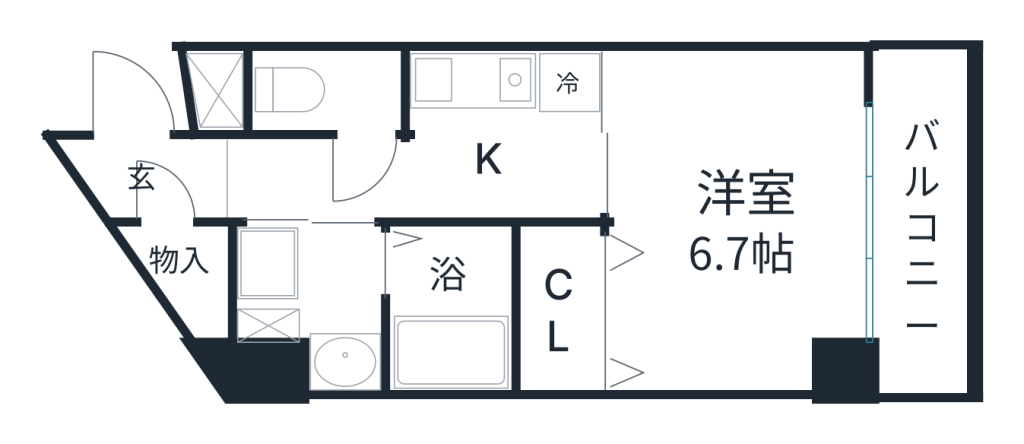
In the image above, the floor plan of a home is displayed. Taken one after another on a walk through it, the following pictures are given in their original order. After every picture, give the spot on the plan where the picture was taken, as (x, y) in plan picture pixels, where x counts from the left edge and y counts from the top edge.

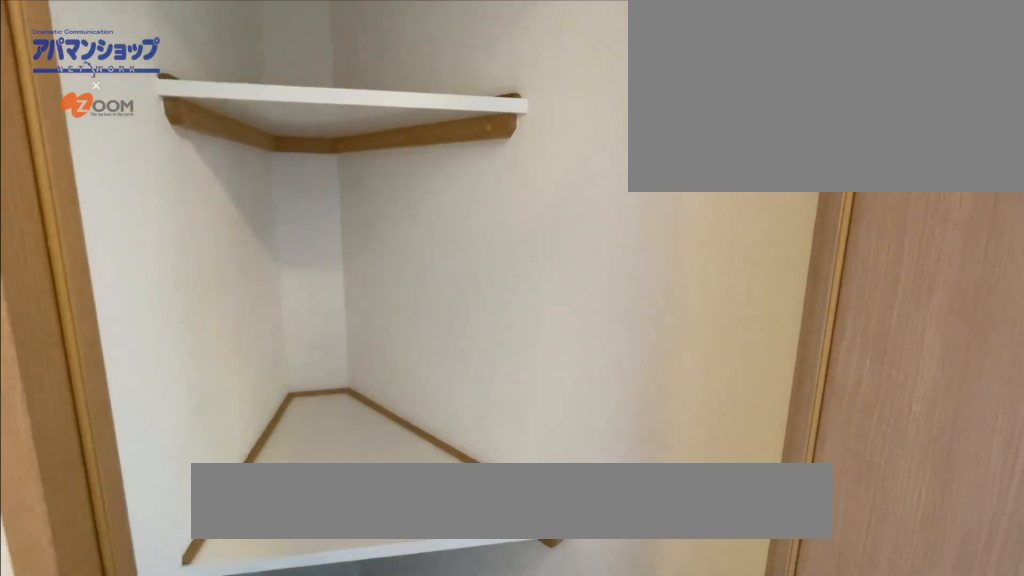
(160, 141)
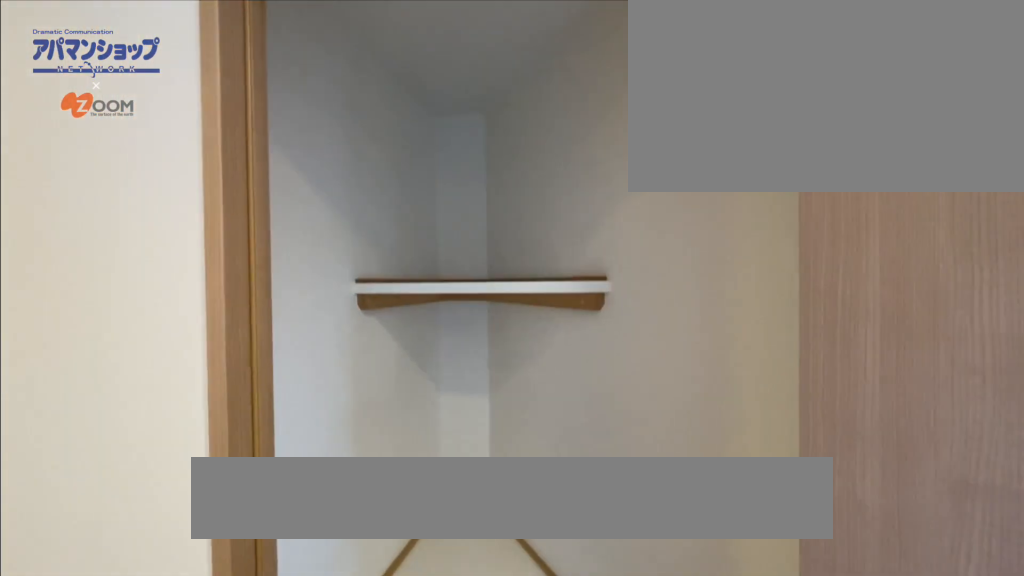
(160, 141)
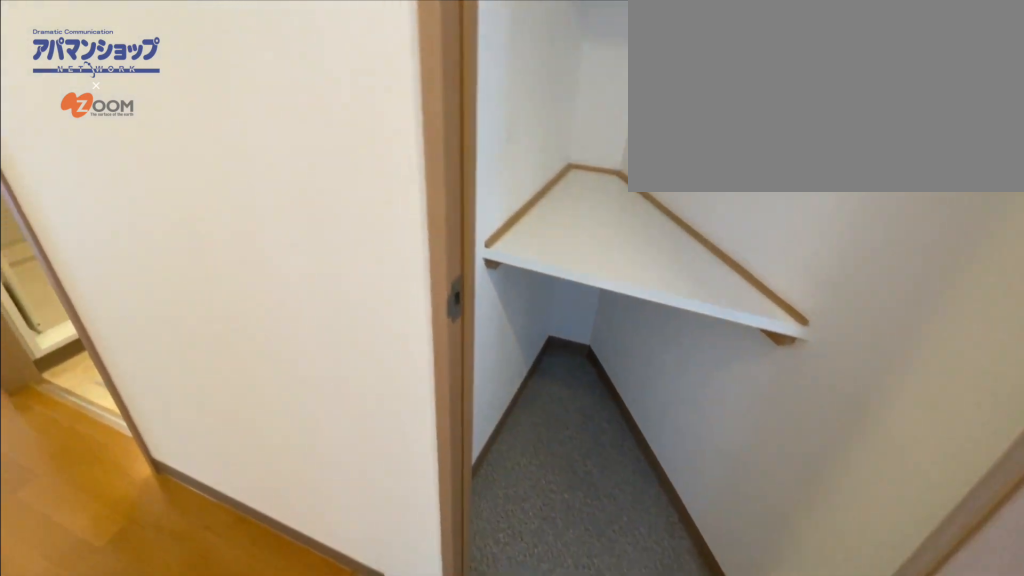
(160, 141)
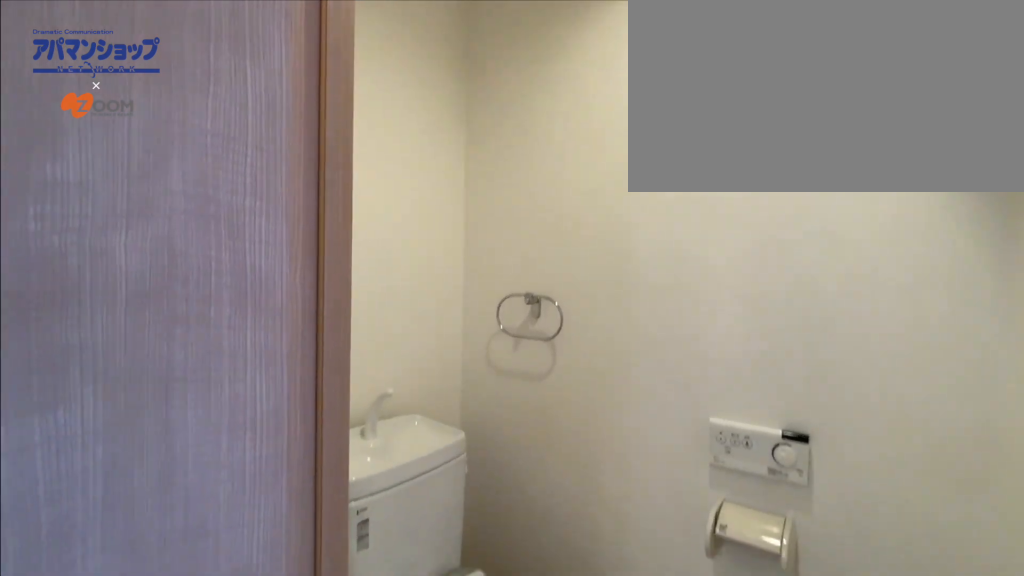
(405, 153)
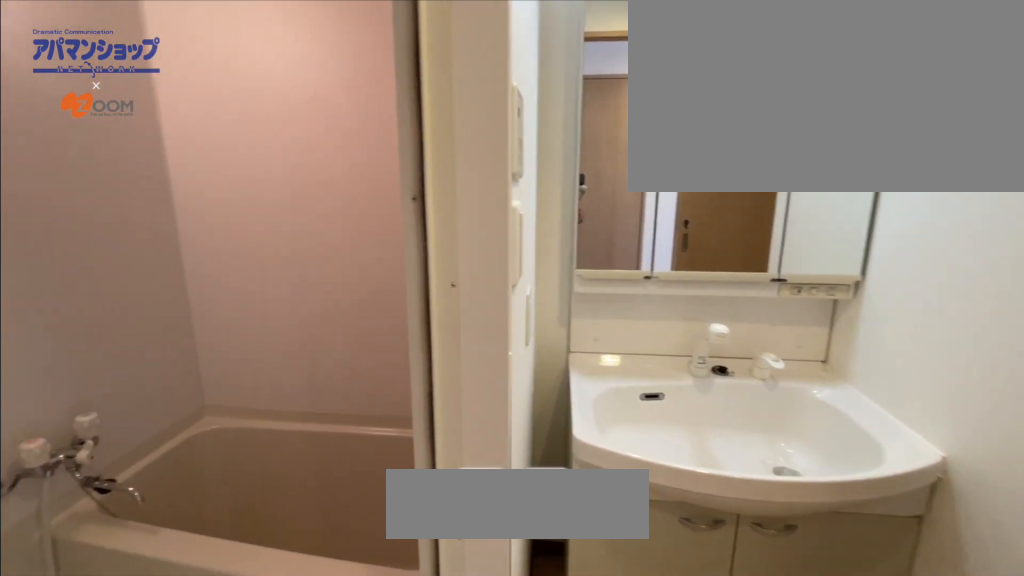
(342, 178)
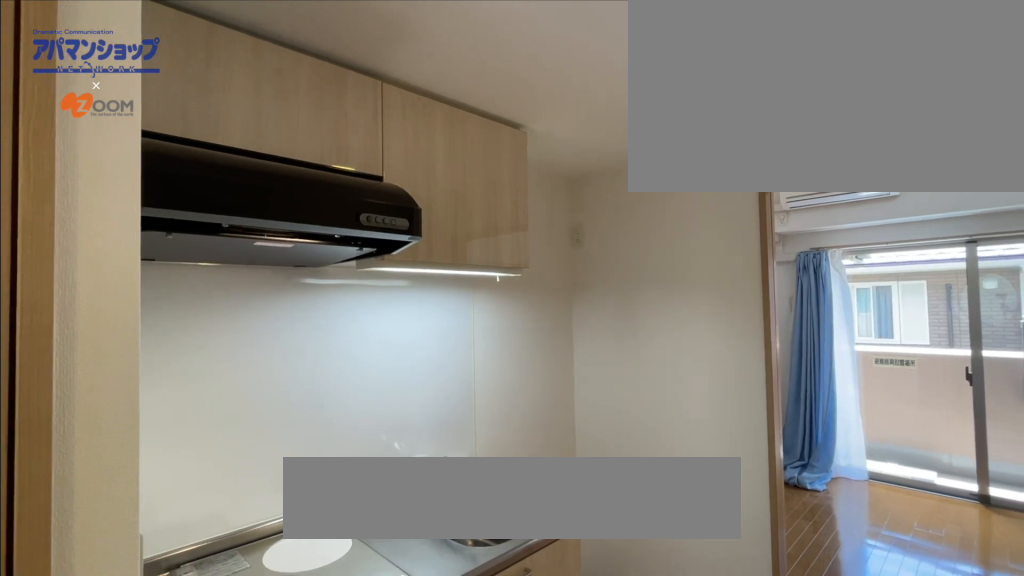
(411, 174)
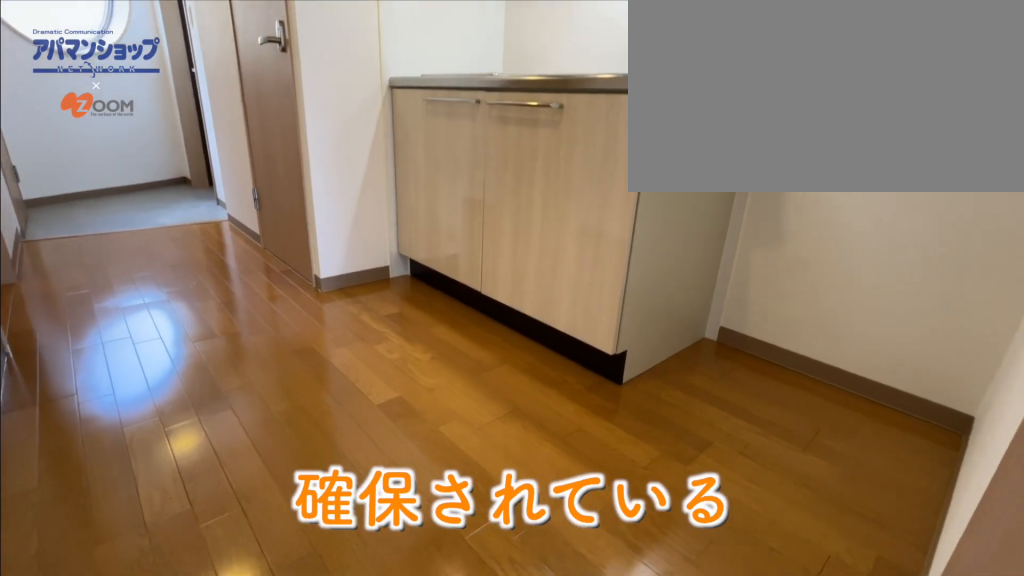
(638, 184)
